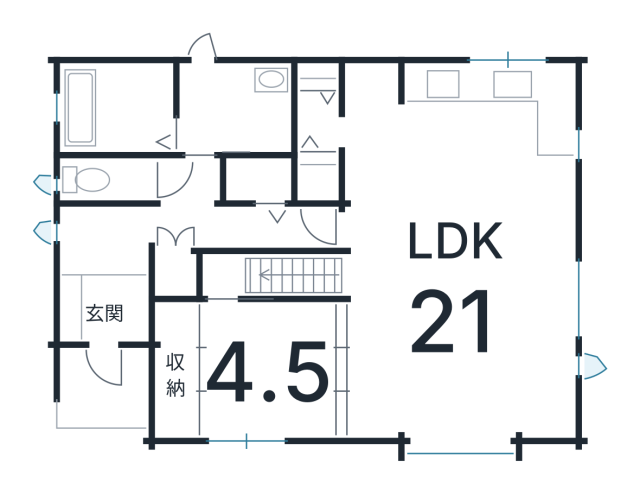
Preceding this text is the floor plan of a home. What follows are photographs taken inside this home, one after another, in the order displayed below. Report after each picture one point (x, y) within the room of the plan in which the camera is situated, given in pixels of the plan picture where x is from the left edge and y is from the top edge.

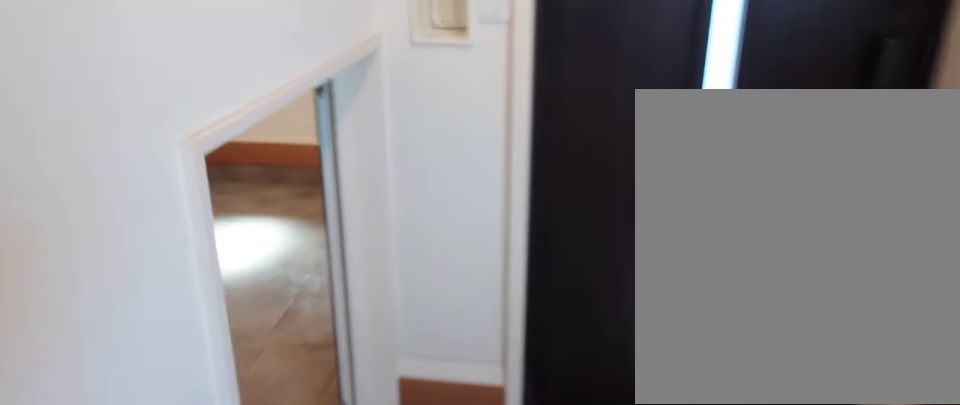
(105, 302)
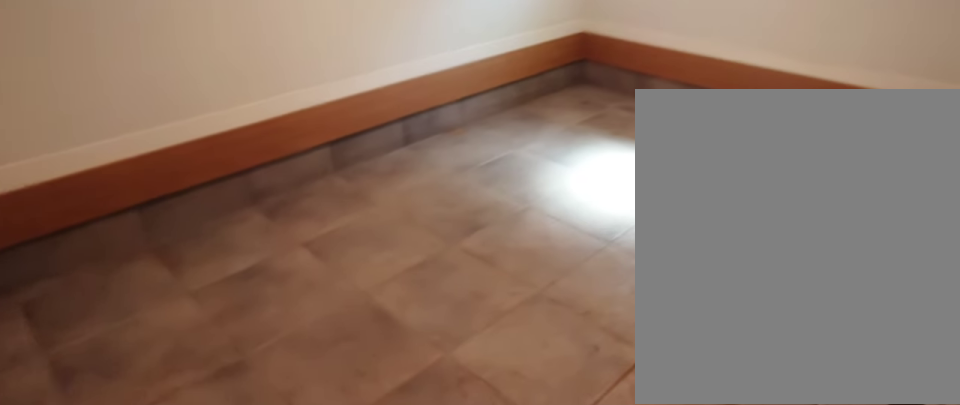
(105, 302)
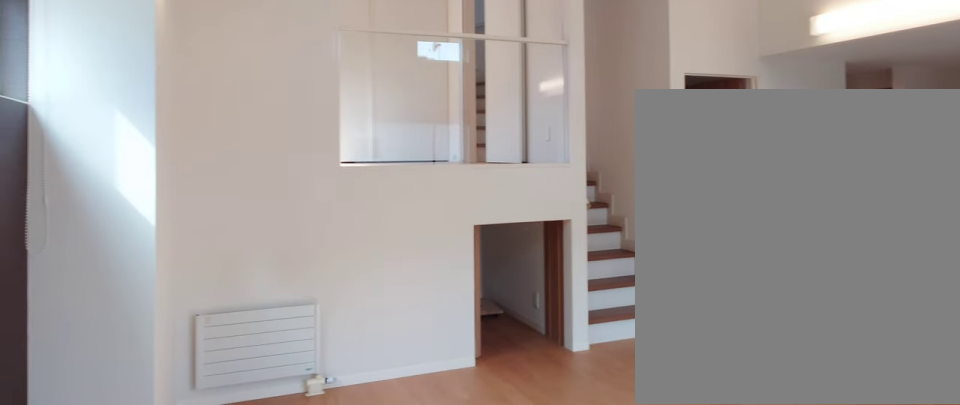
(444, 329)
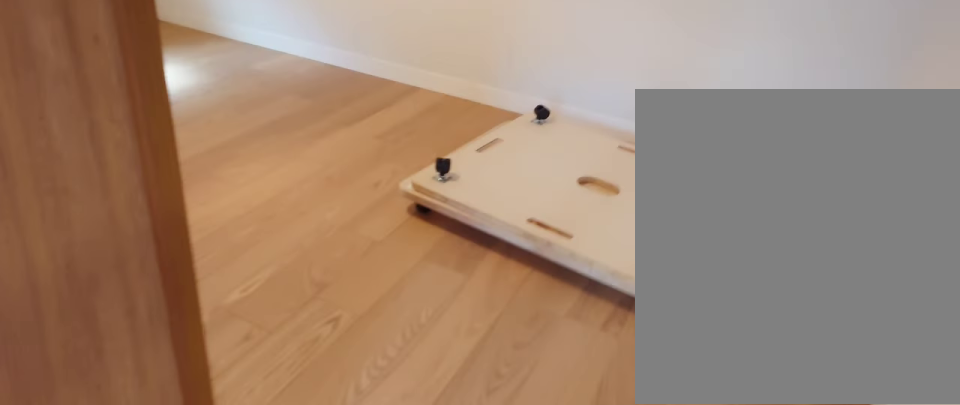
(444, 329)
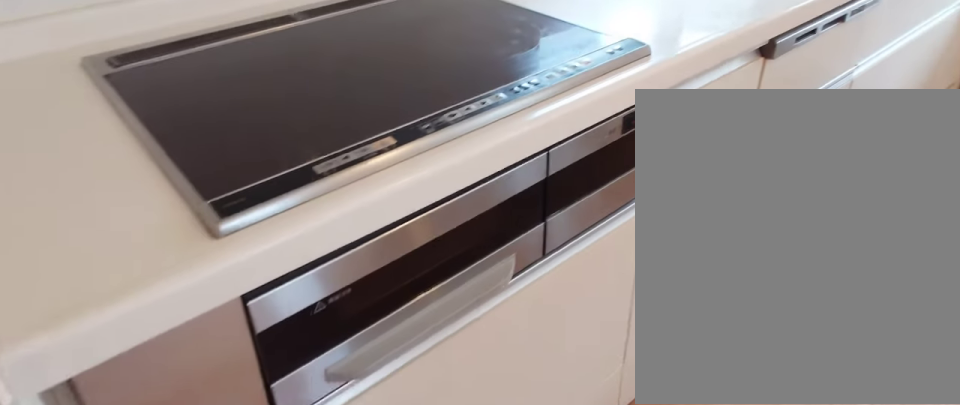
(460, 132)
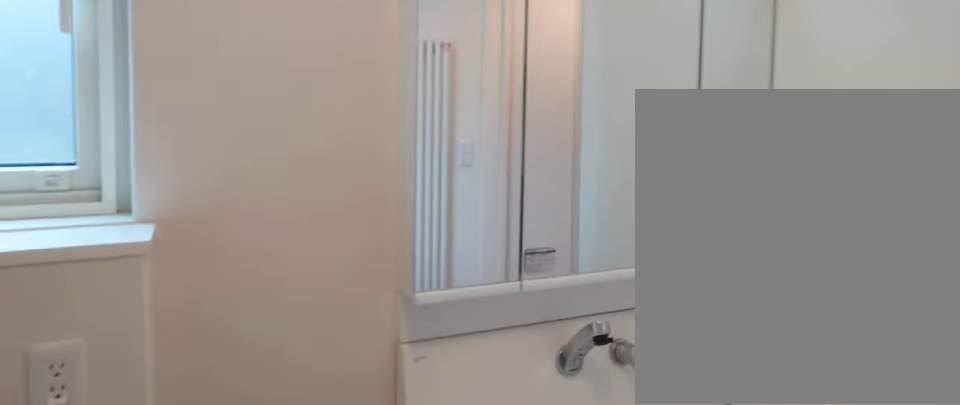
(237, 112)
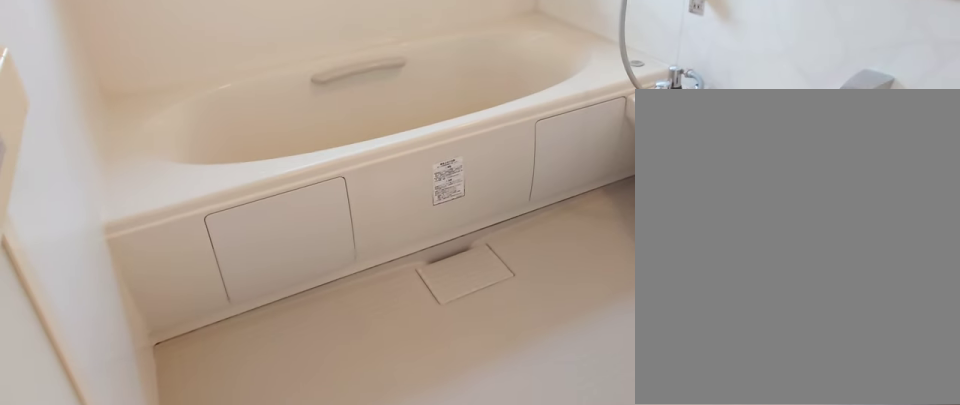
(108, 111)
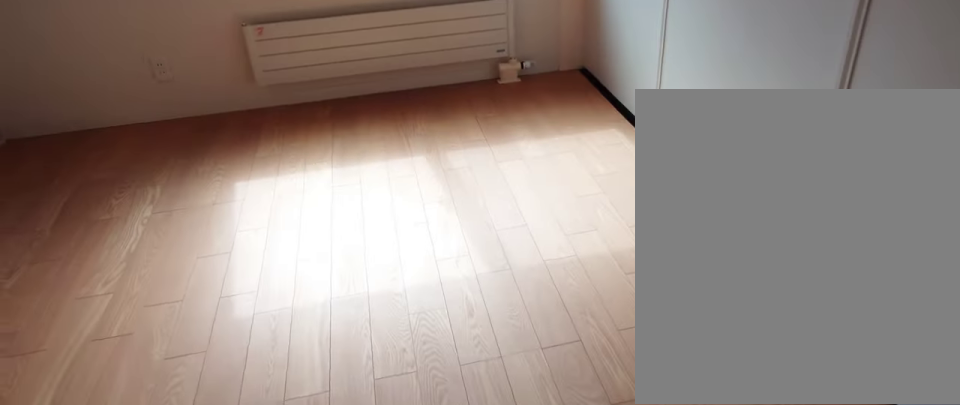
(271, 382)
